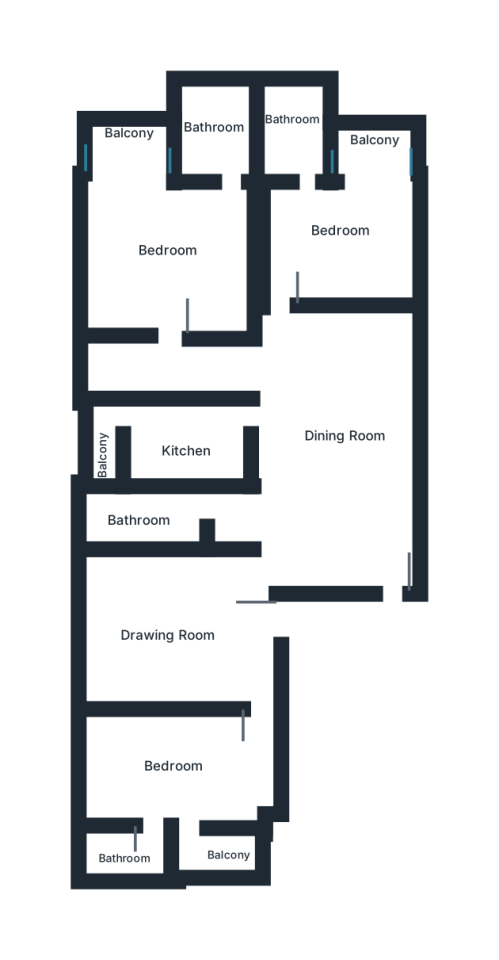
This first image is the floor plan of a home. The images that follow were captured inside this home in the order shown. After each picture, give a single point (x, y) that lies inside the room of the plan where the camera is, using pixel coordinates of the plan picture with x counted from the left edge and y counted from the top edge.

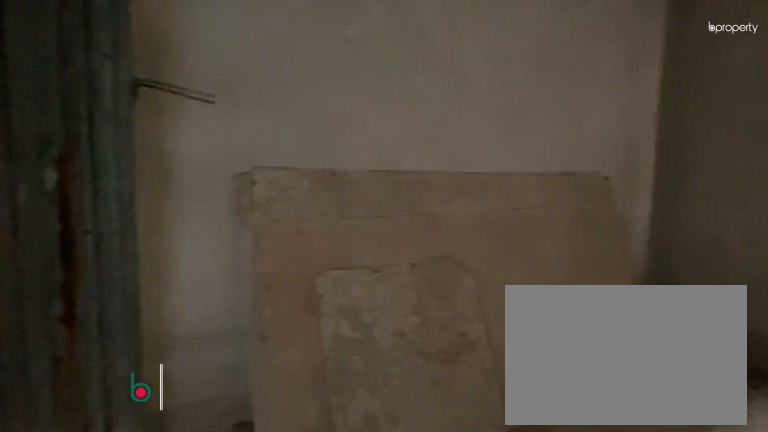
(161, 629)
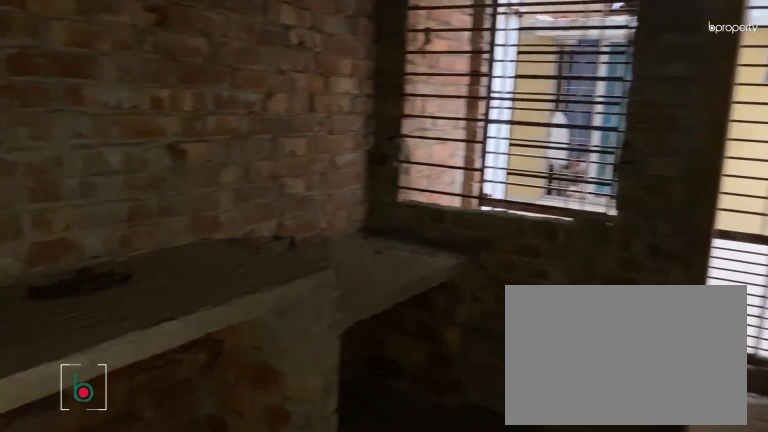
(193, 447)
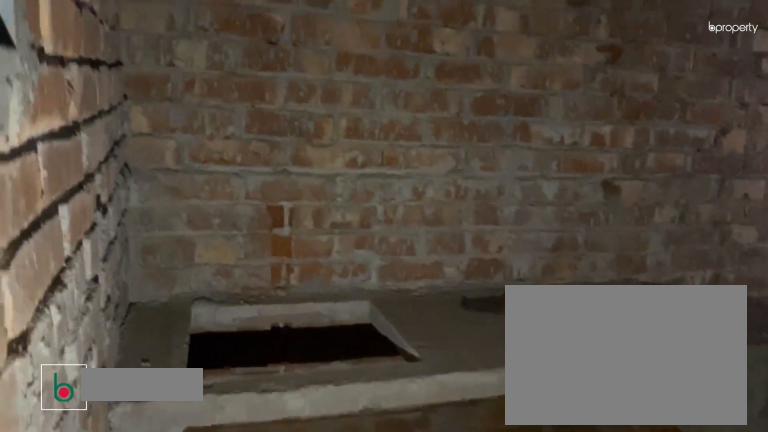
(193, 447)
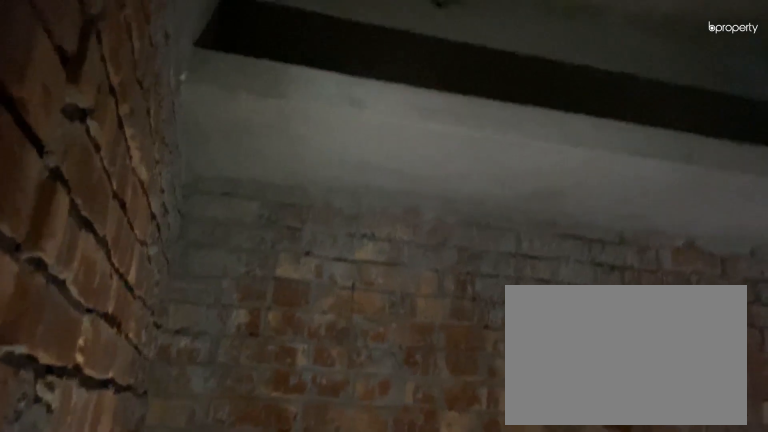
(193, 447)
